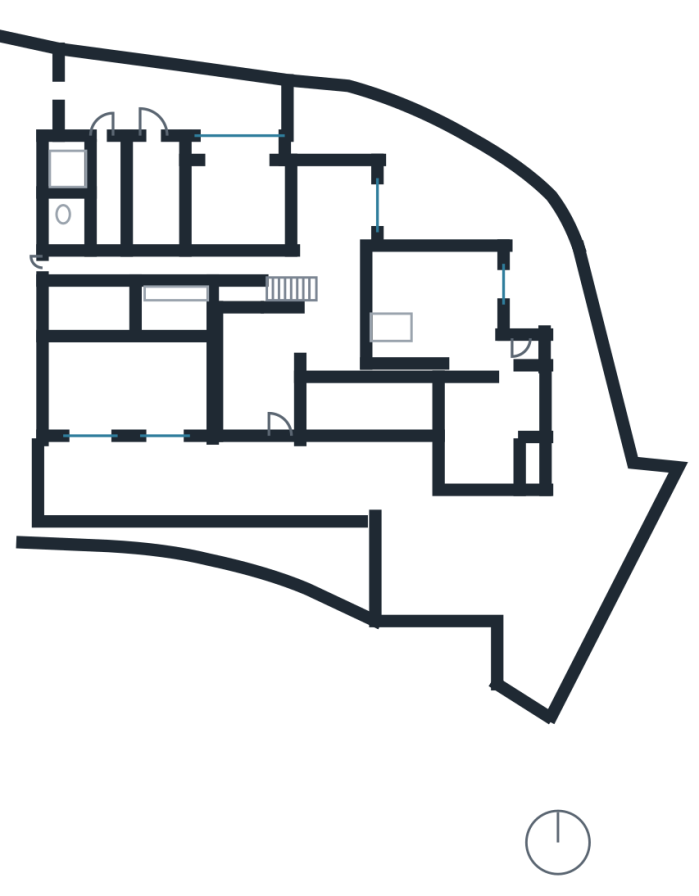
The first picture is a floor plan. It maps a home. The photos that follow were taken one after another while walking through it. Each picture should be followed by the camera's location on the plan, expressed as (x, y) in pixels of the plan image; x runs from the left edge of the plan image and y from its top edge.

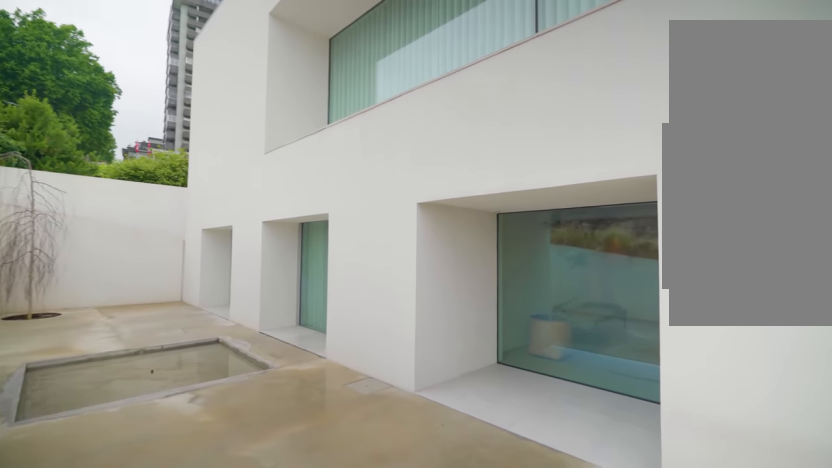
(263, 483)
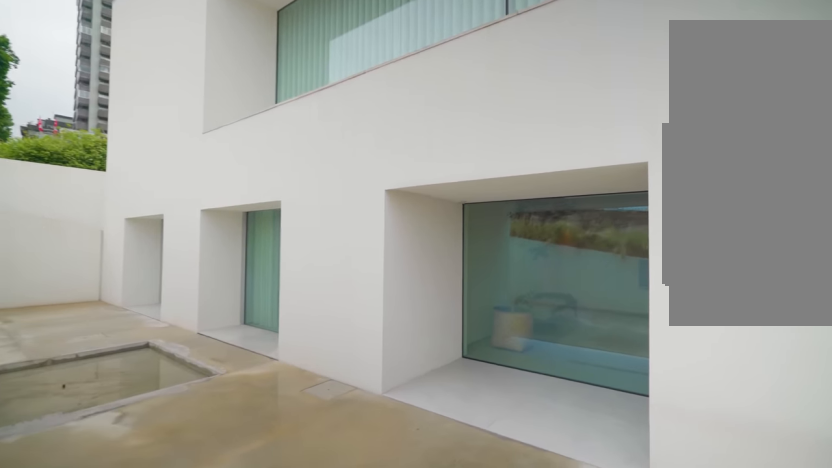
(259, 486)
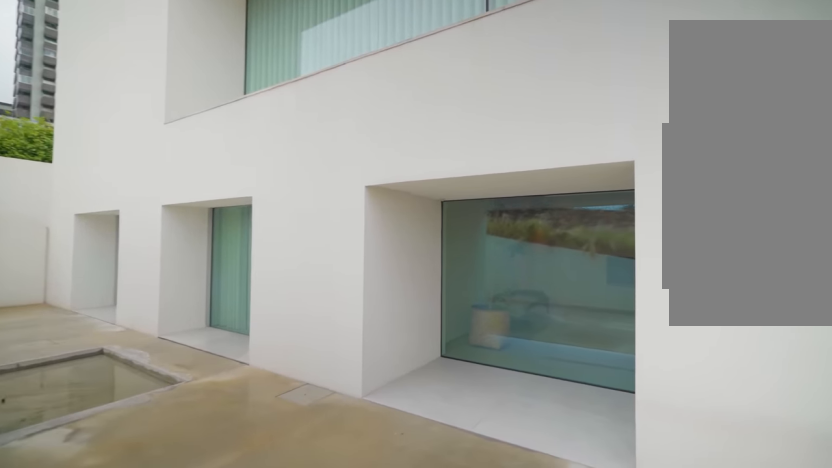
(258, 487)
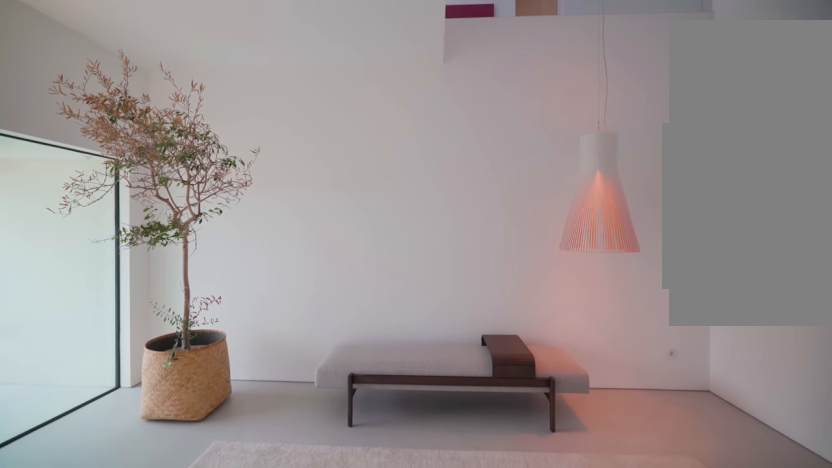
(282, 390)
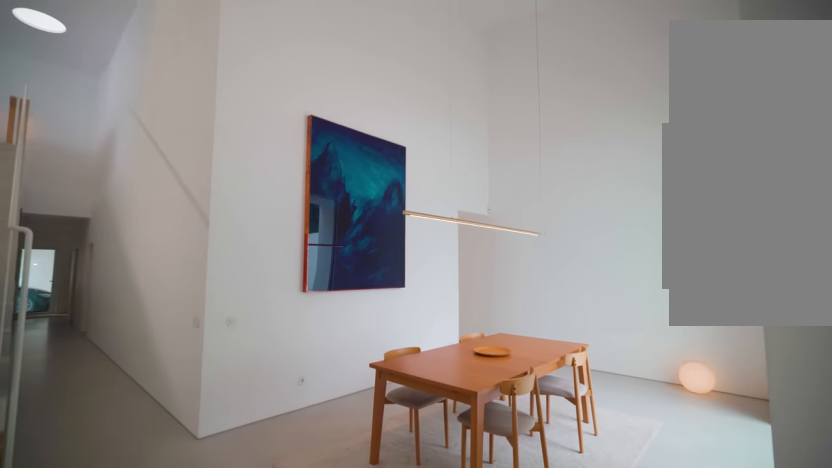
(348, 284)
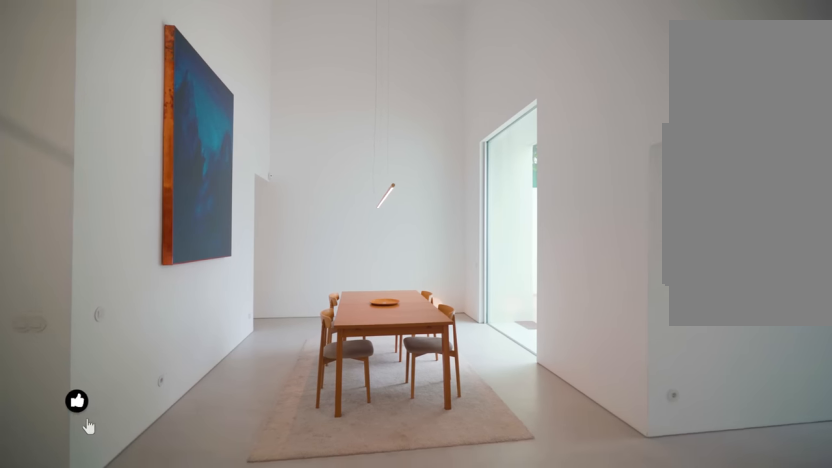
(334, 293)
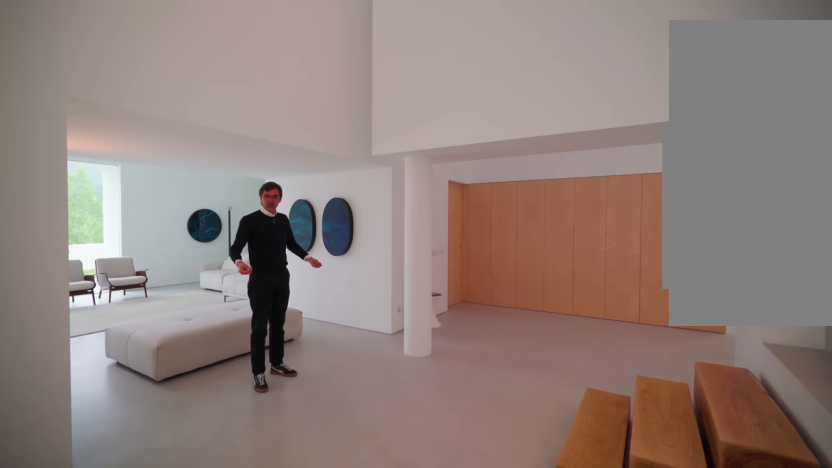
(328, 263)
